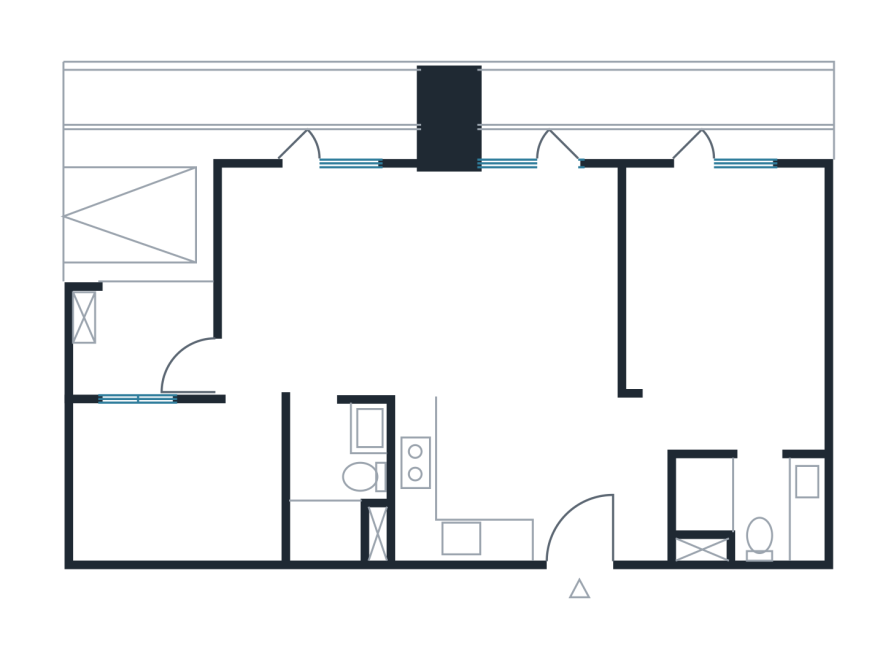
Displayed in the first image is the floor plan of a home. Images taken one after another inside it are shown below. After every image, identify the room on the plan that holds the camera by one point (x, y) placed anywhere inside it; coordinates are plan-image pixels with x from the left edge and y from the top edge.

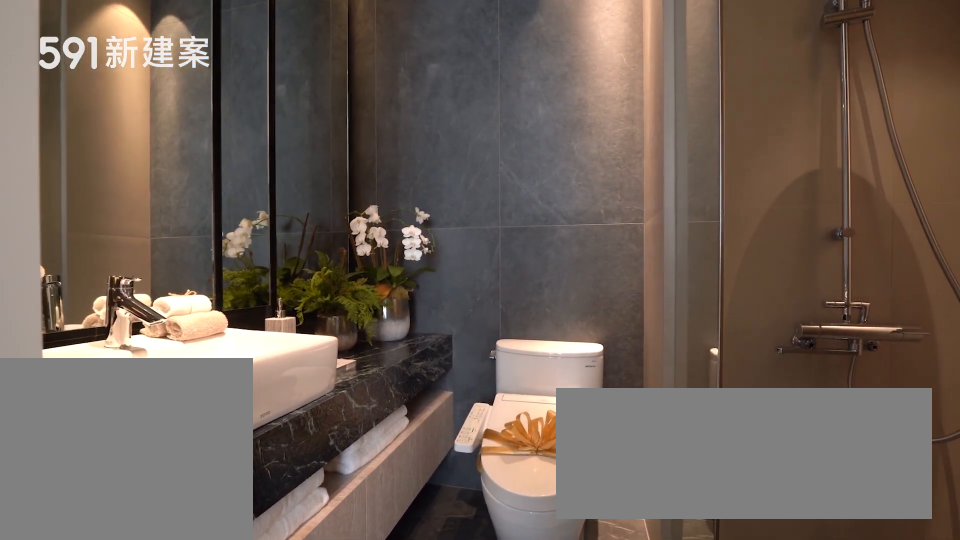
(752, 504)
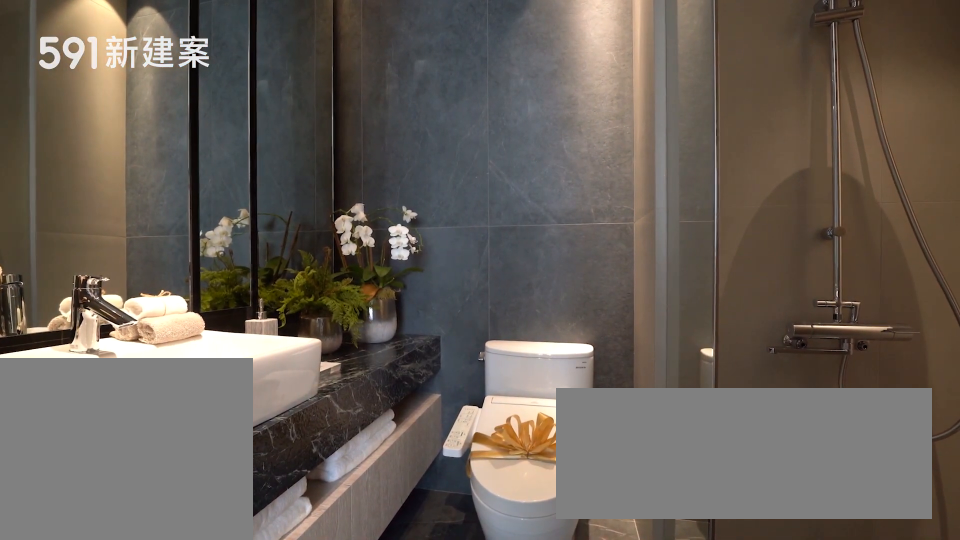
(752, 504)
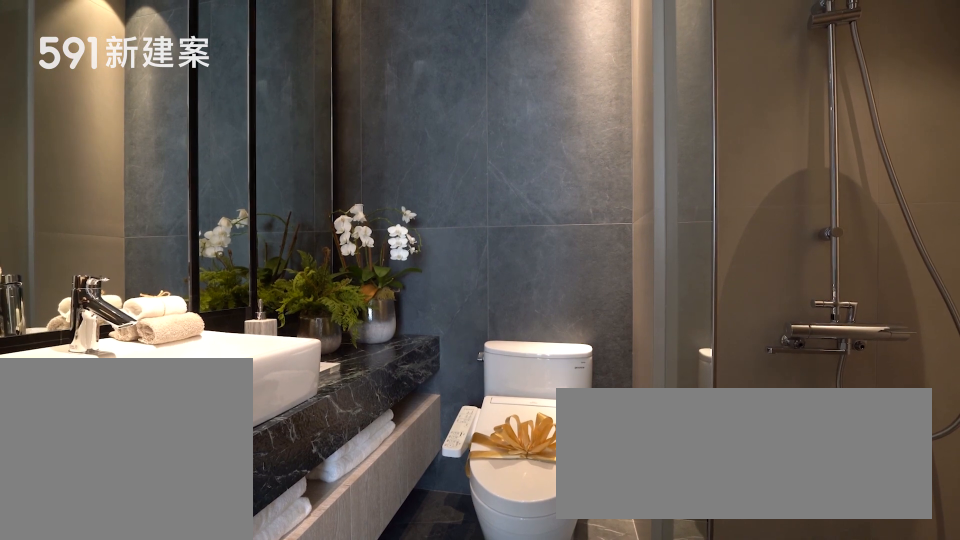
(752, 504)
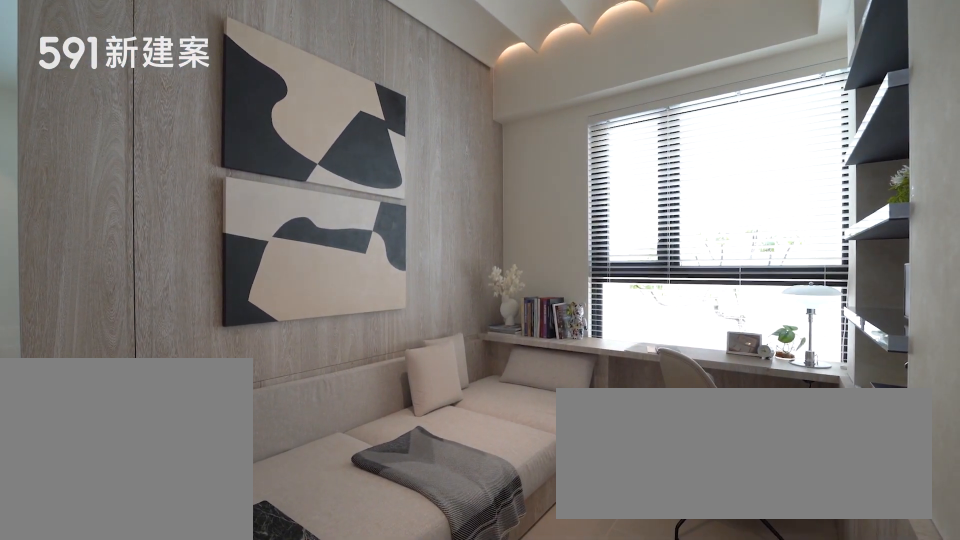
(310, 259)
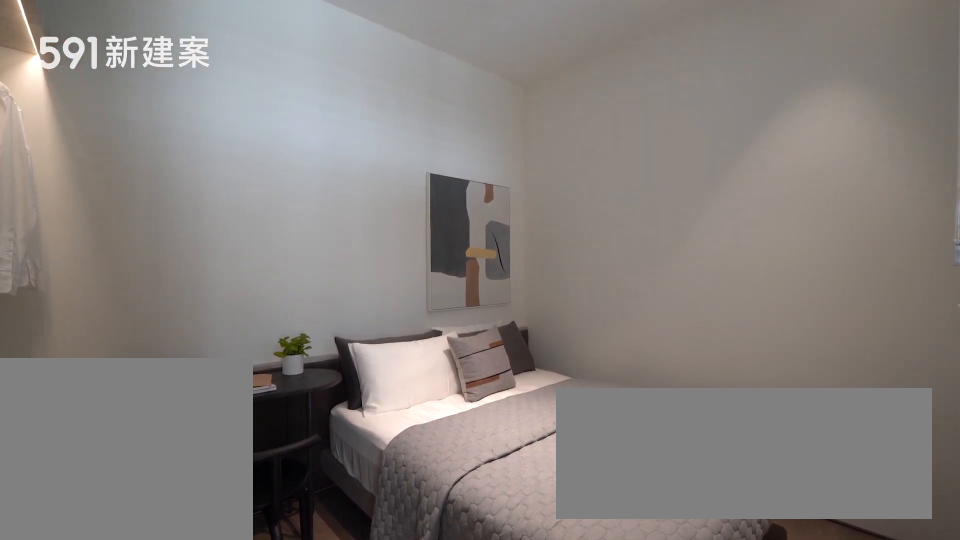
(174, 486)
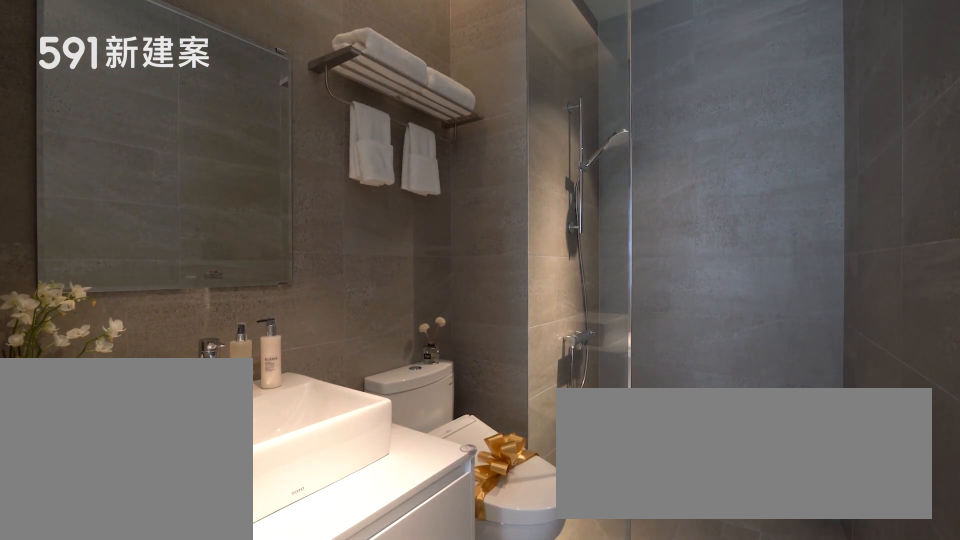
(334, 483)
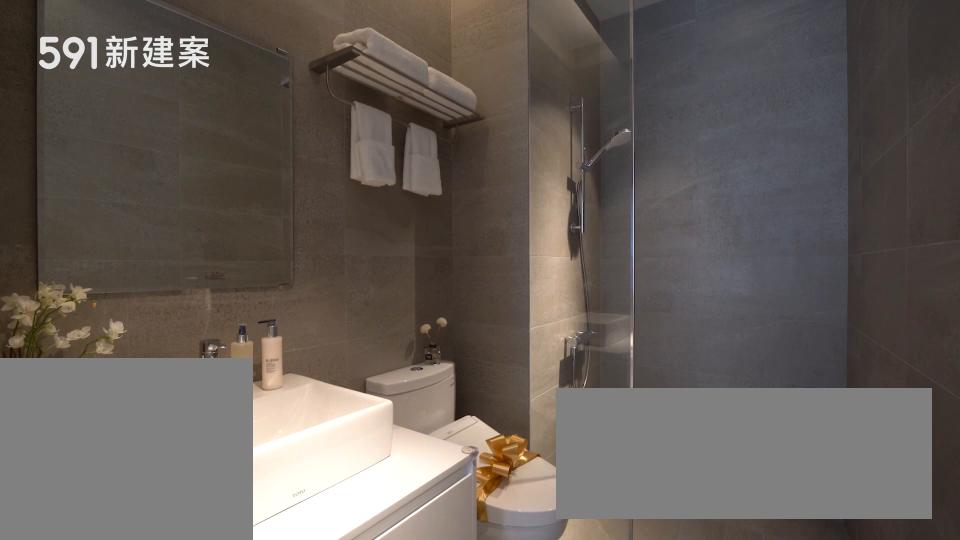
(334, 483)
